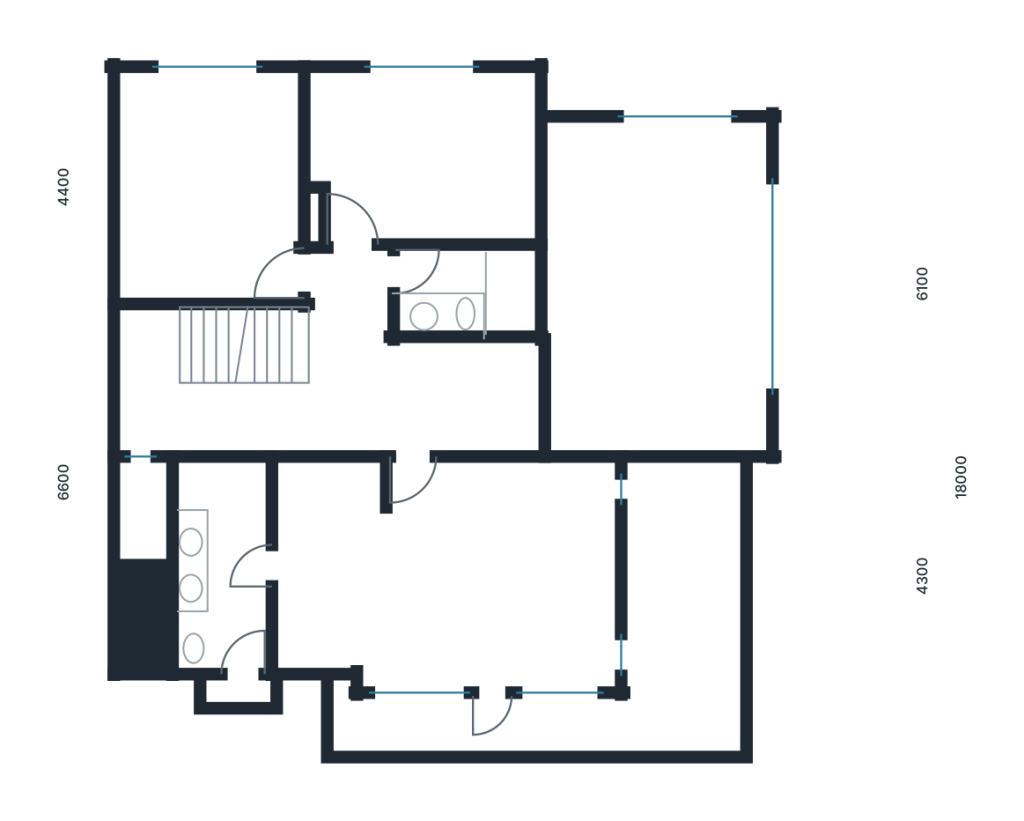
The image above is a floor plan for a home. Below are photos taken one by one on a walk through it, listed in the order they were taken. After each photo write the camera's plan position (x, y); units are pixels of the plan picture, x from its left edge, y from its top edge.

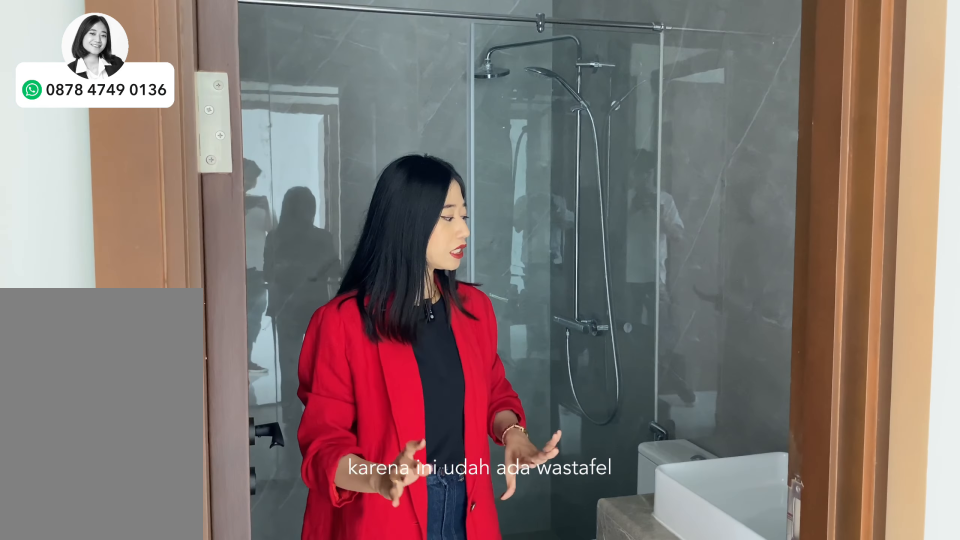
(487, 300)
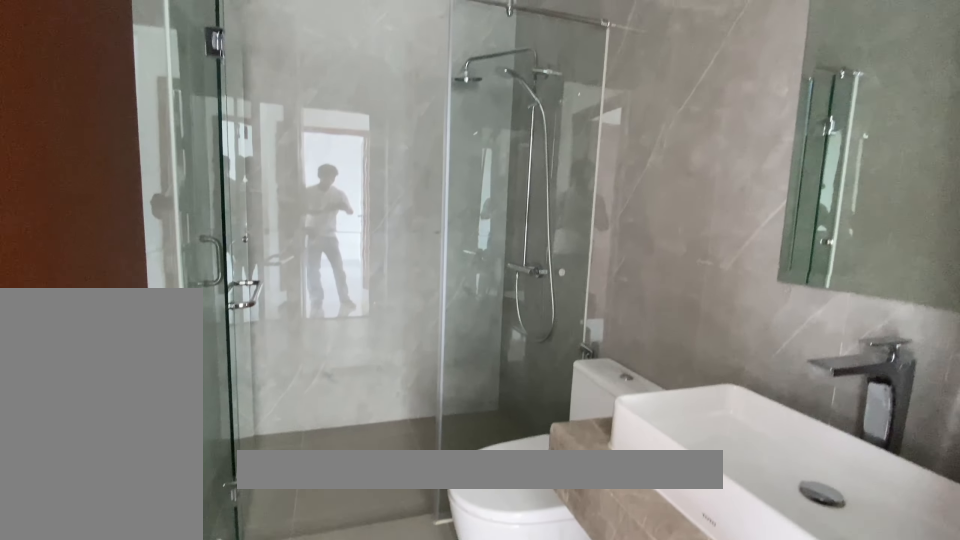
(487, 300)
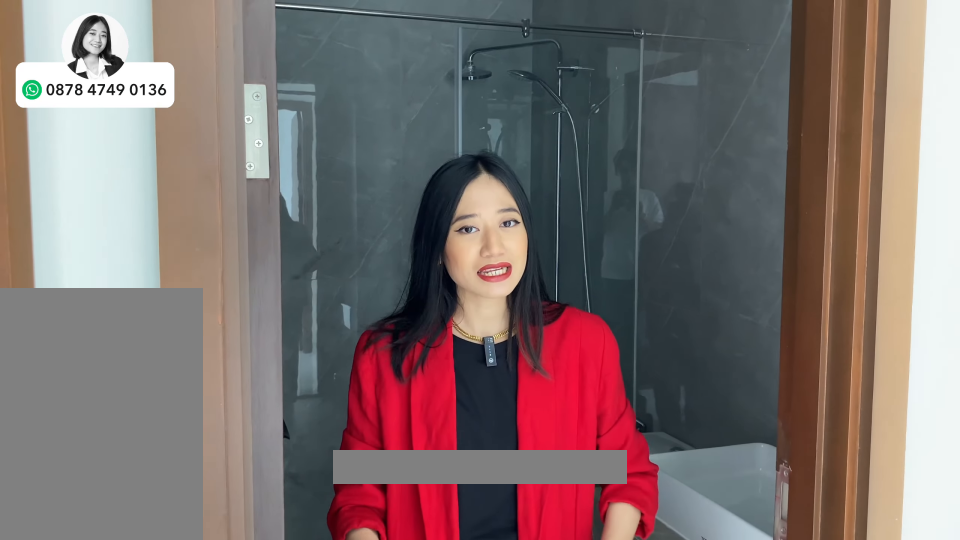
(487, 300)
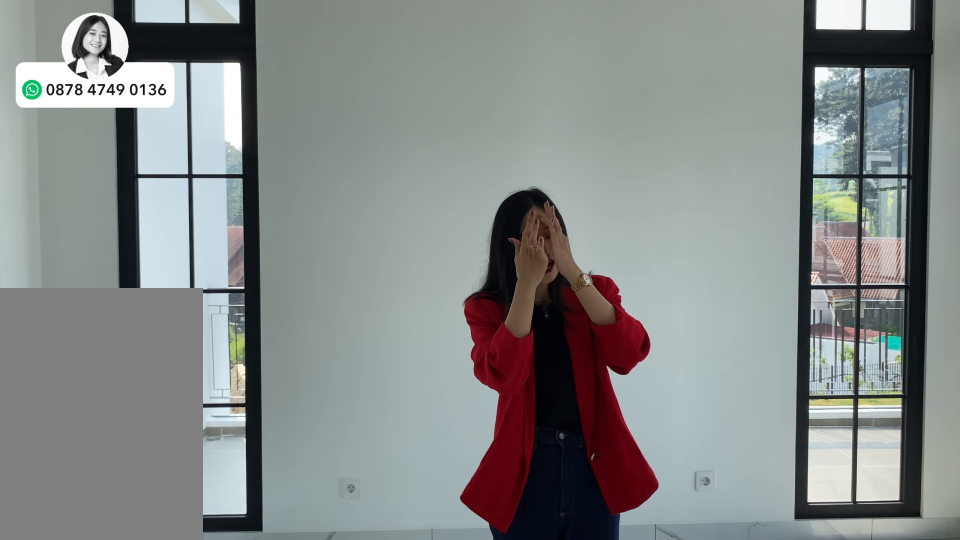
(518, 540)
